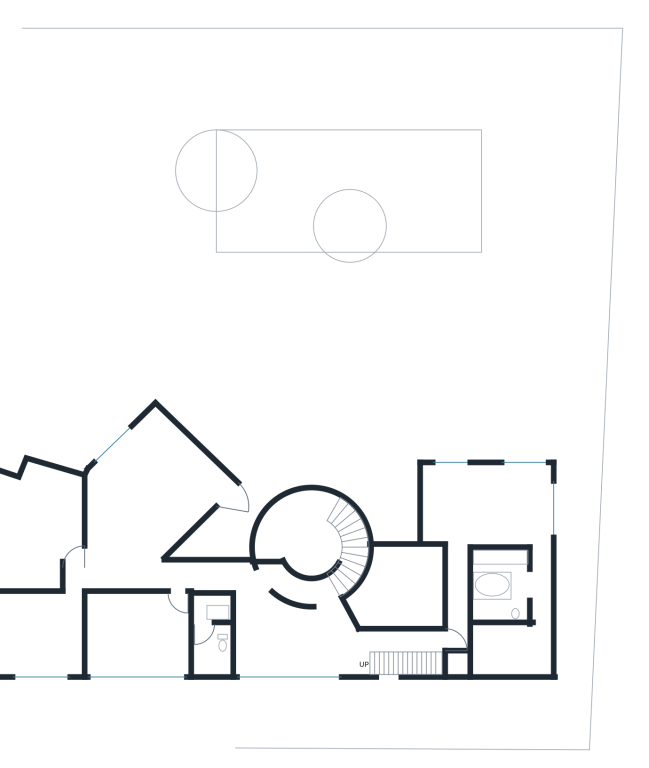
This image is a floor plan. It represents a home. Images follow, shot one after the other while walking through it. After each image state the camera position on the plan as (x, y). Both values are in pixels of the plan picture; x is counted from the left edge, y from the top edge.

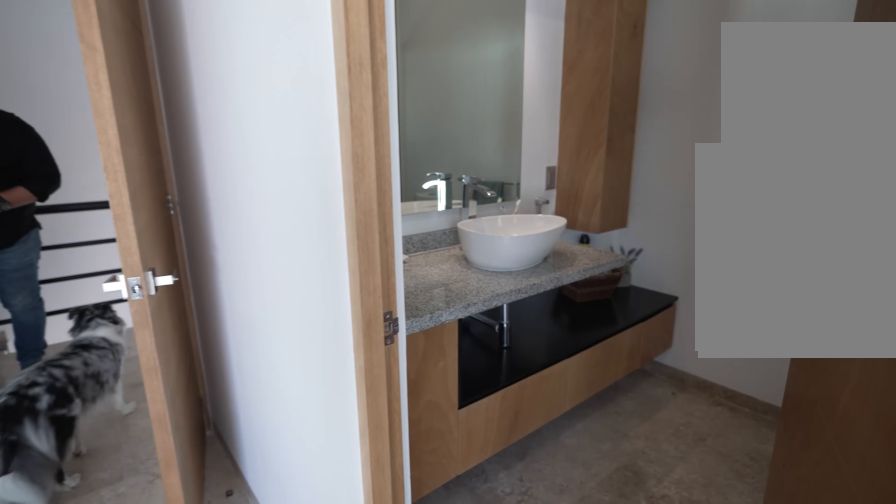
(193, 630)
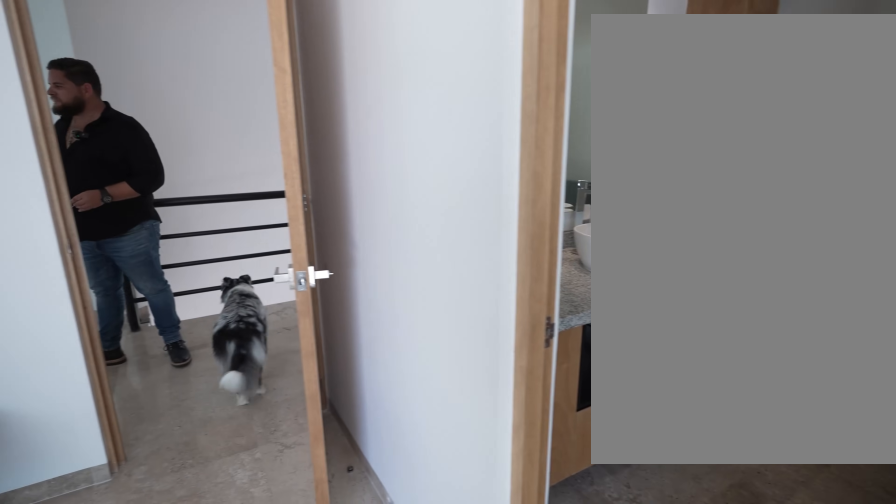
(193, 630)
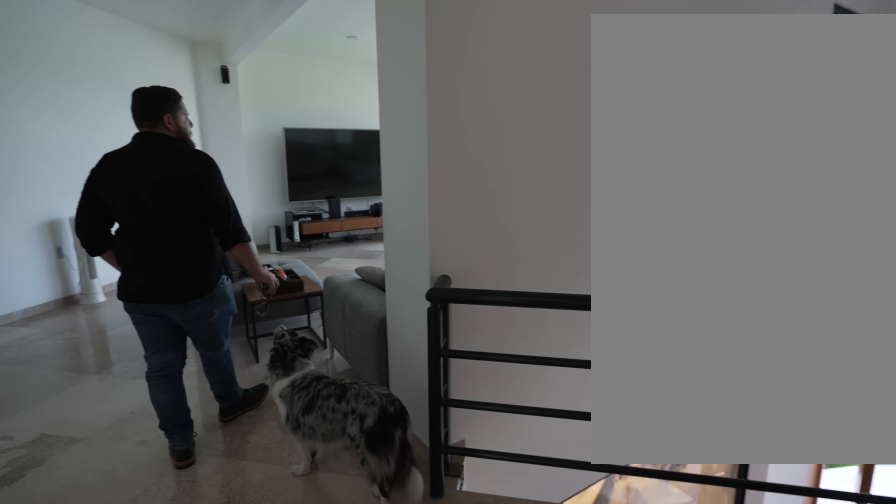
(176, 619)
